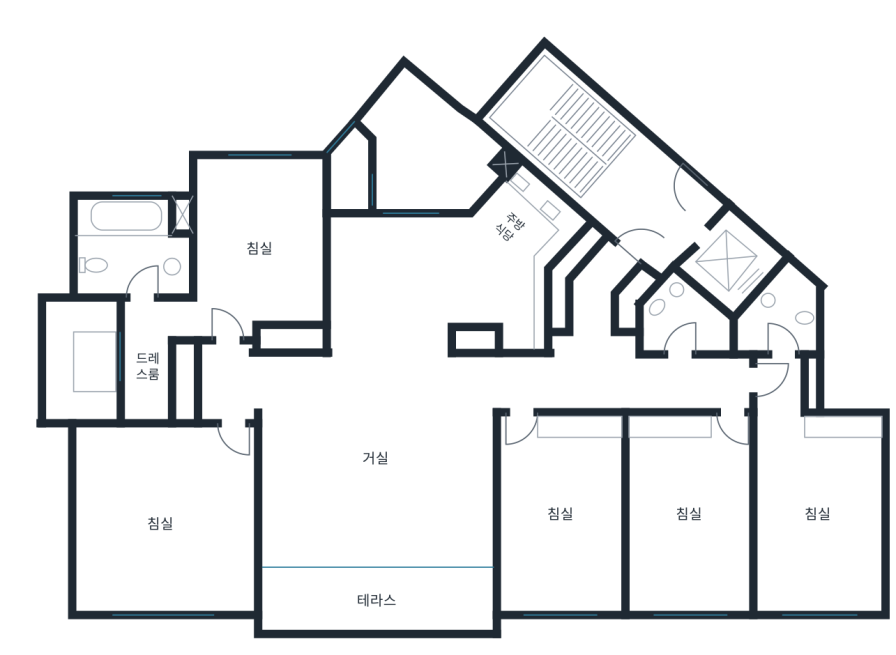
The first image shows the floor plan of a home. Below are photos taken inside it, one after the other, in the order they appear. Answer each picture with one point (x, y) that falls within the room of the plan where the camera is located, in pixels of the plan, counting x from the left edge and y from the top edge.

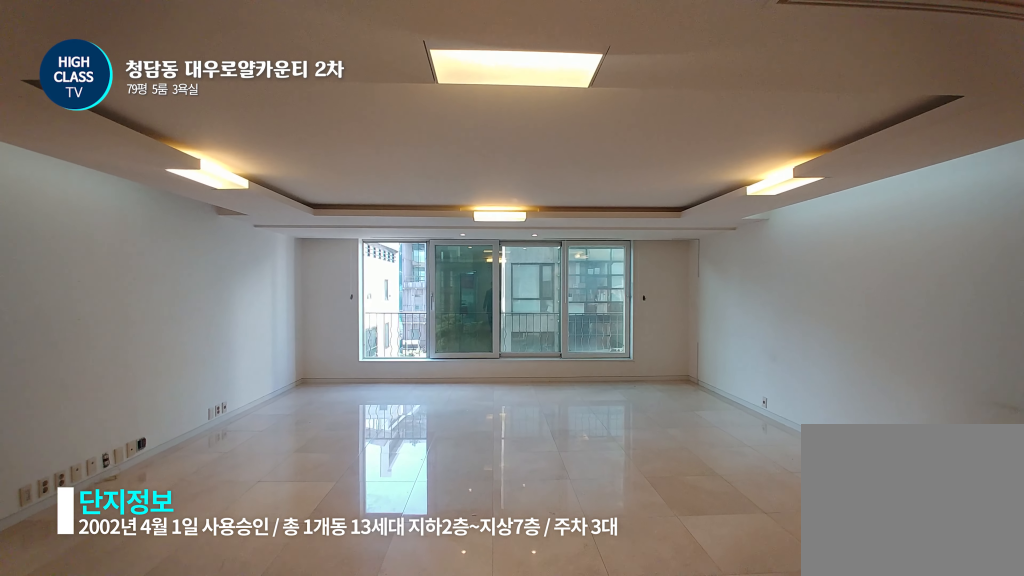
(376, 470)
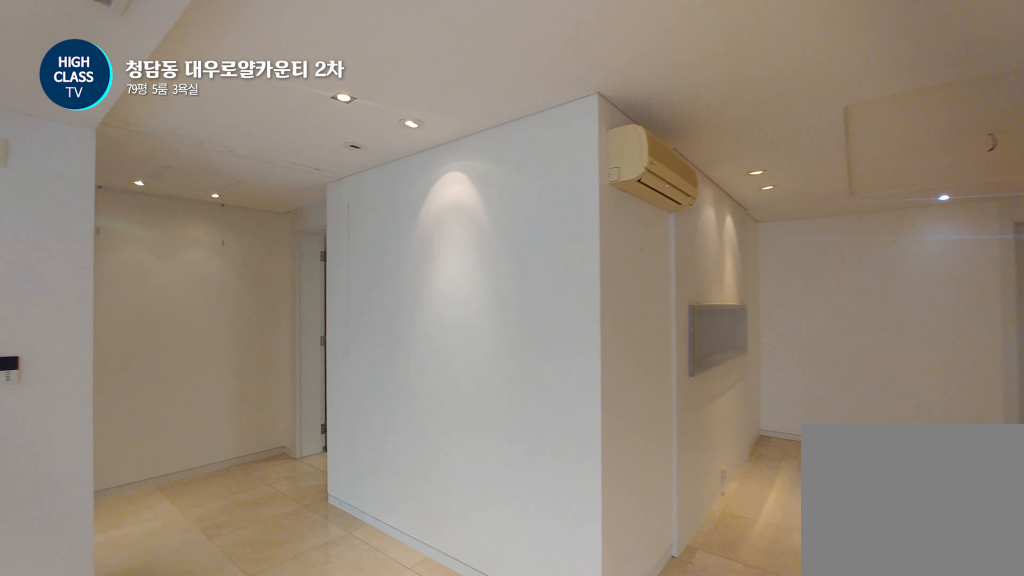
(376, 470)
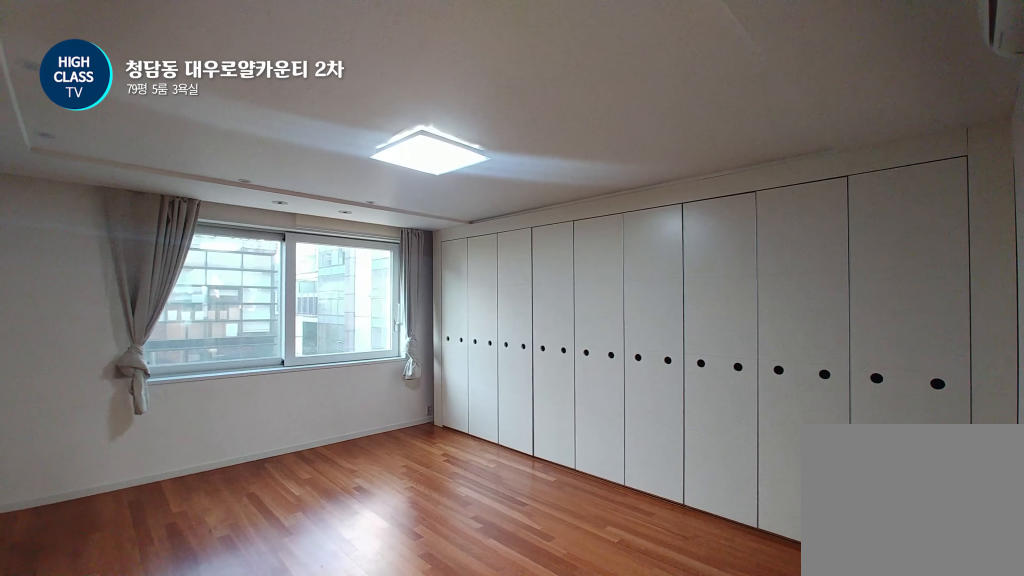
(165, 522)
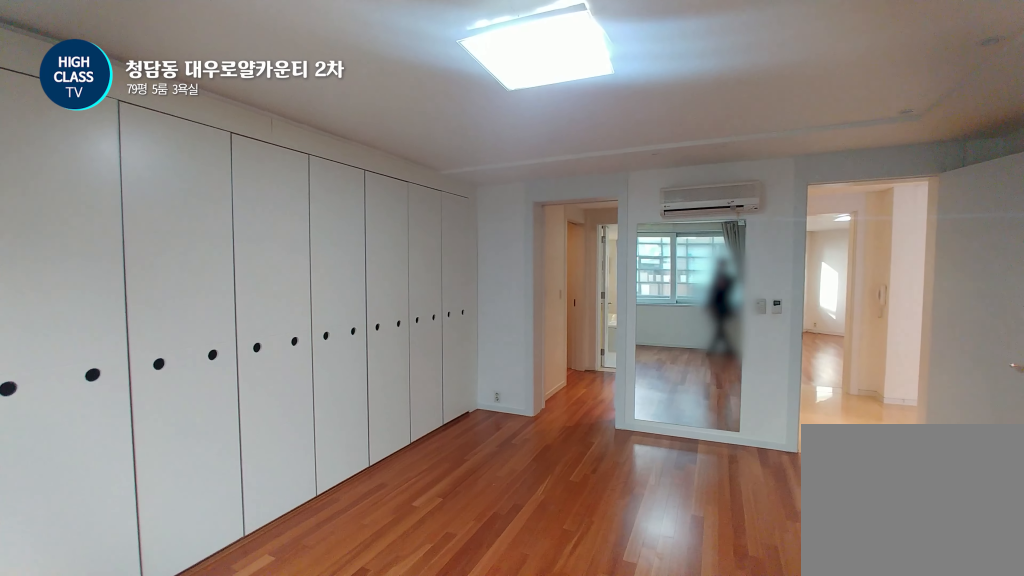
(165, 522)
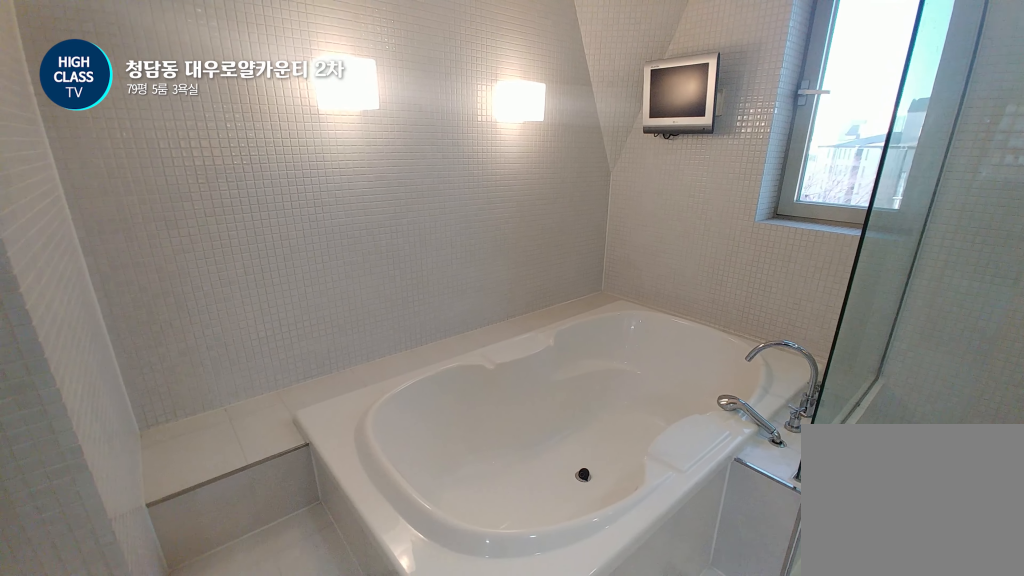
(134, 248)
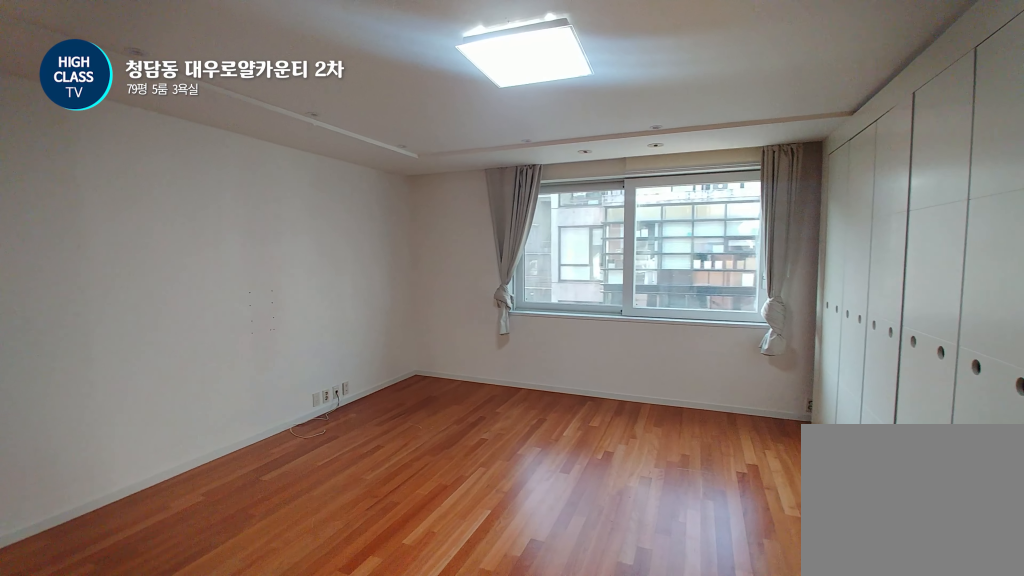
(162, 523)
